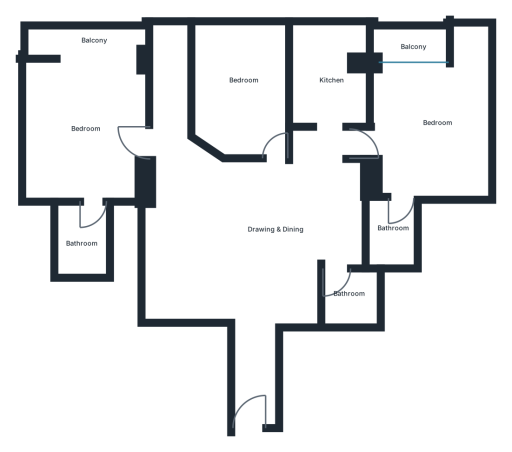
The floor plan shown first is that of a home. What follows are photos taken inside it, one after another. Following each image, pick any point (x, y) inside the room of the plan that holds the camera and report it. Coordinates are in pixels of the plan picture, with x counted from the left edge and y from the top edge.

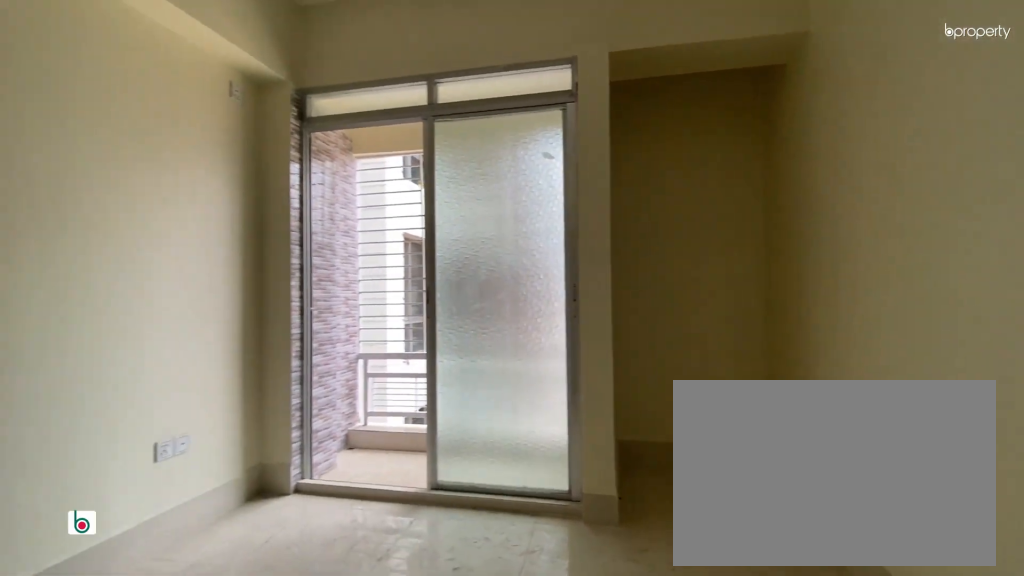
(433, 117)
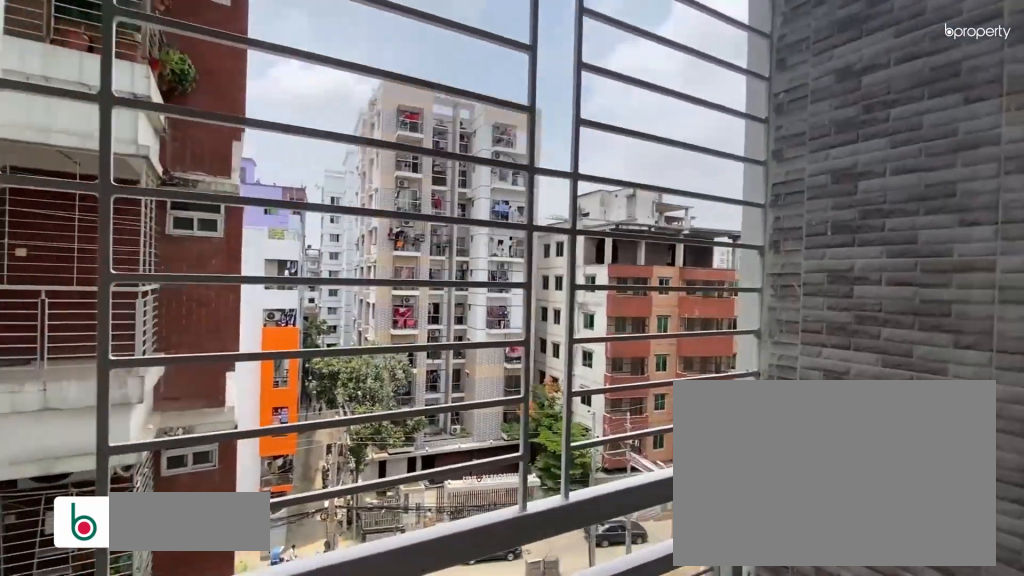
(410, 37)
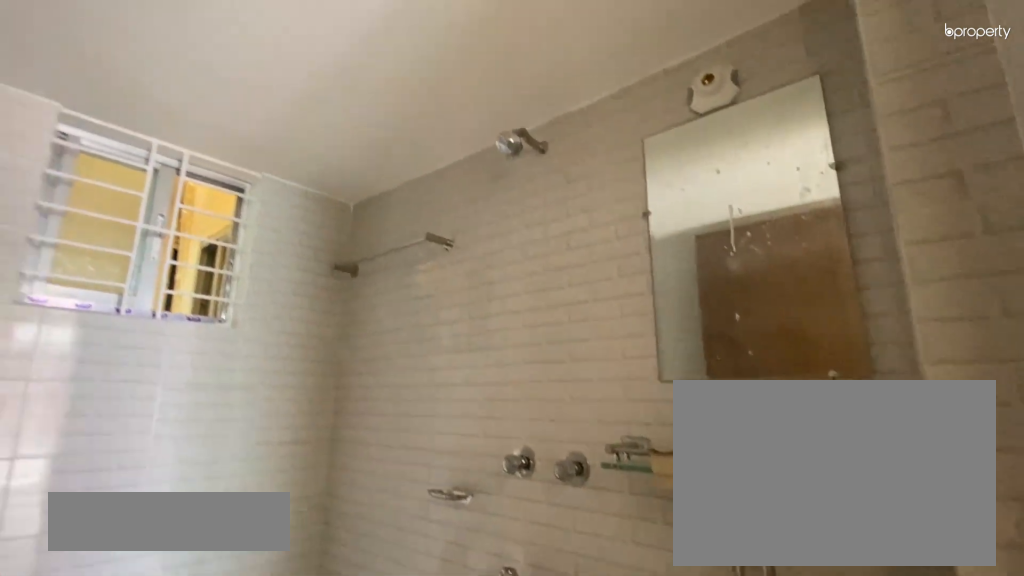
(391, 233)
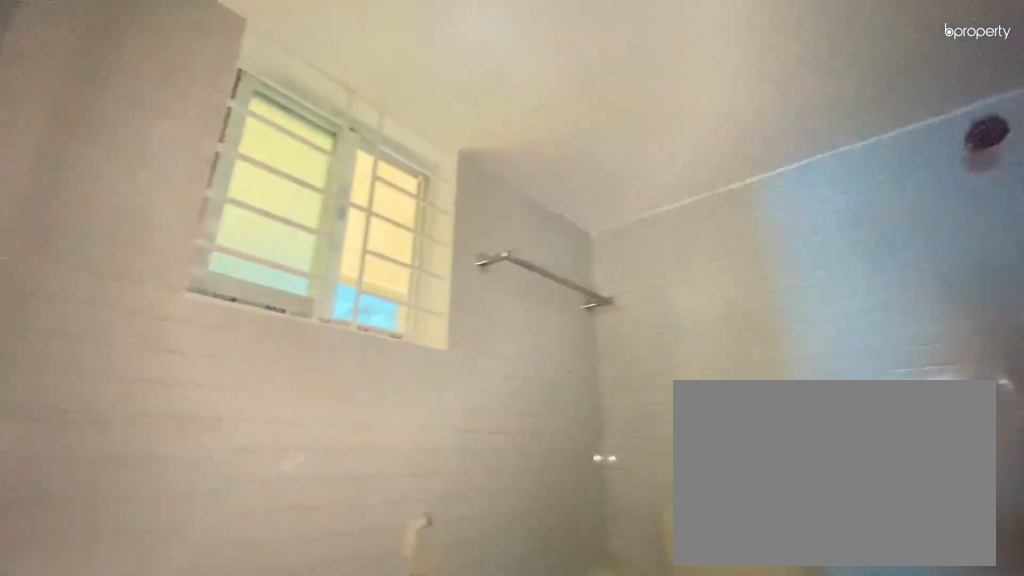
(352, 297)
